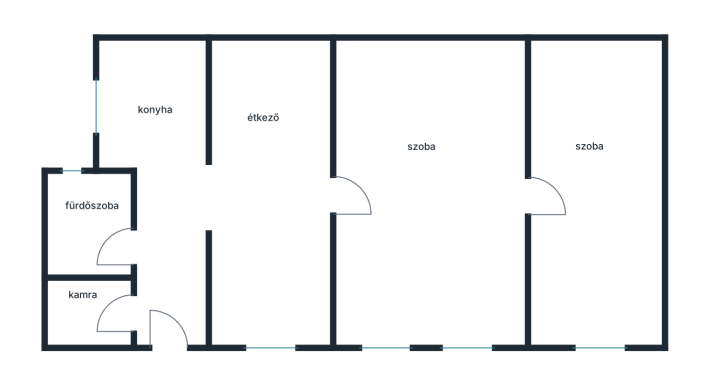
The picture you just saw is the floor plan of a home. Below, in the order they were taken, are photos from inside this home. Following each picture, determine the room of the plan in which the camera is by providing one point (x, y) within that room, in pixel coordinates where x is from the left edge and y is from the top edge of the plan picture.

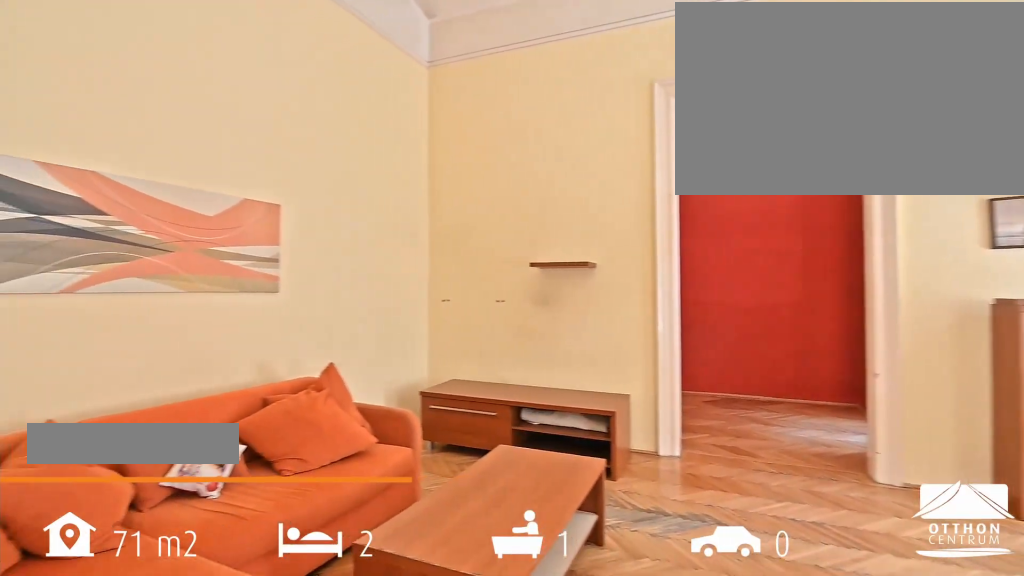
(432, 198)
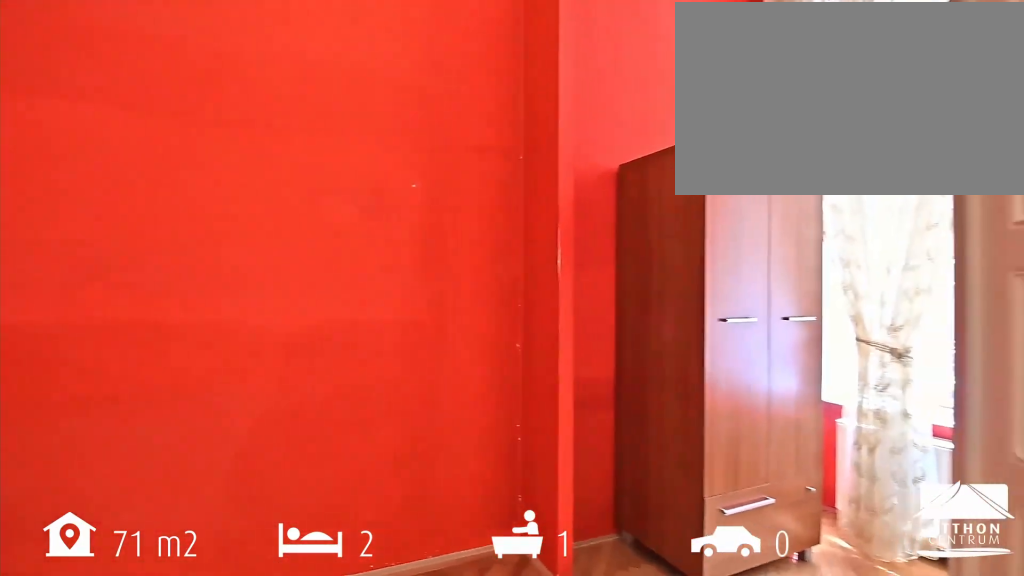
(597, 205)
